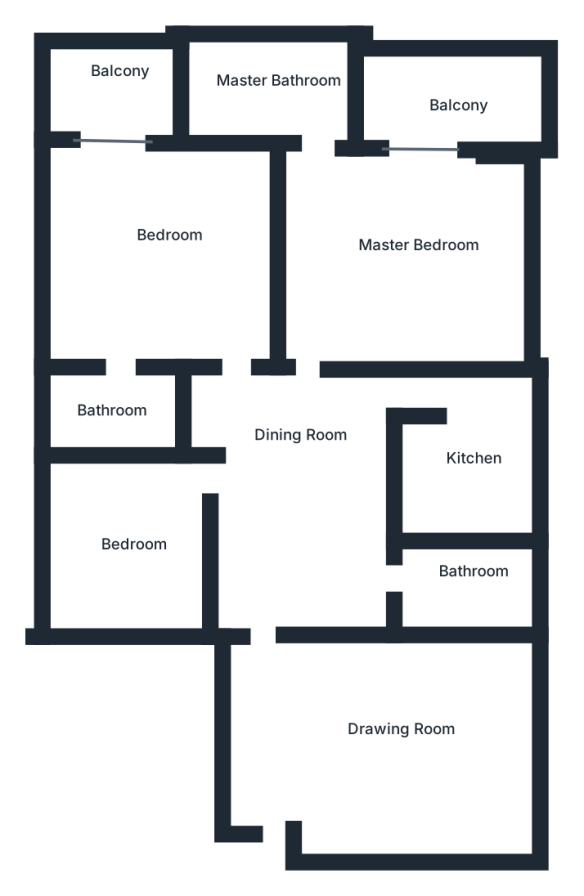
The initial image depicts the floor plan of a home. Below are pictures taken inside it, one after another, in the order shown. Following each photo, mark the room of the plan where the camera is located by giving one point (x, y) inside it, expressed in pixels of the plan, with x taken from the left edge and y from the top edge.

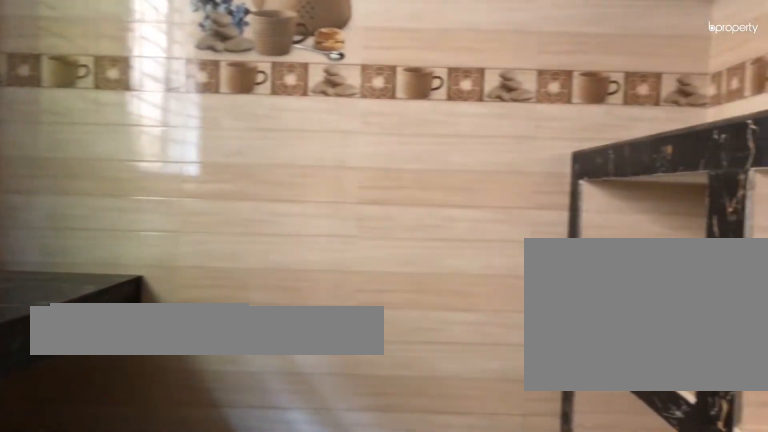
(472, 480)
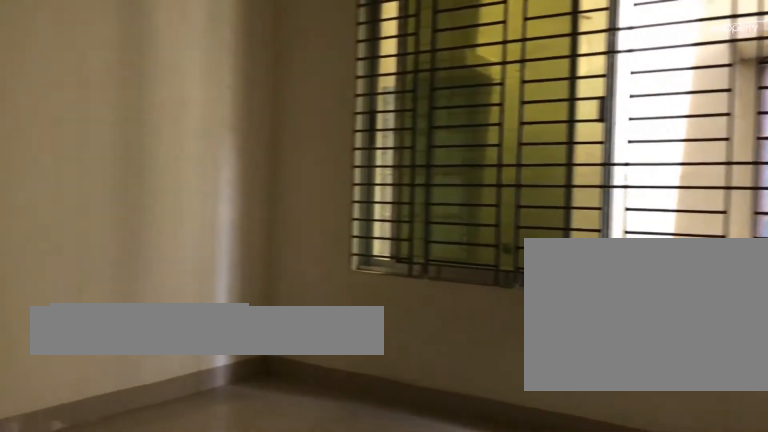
(120, 542)
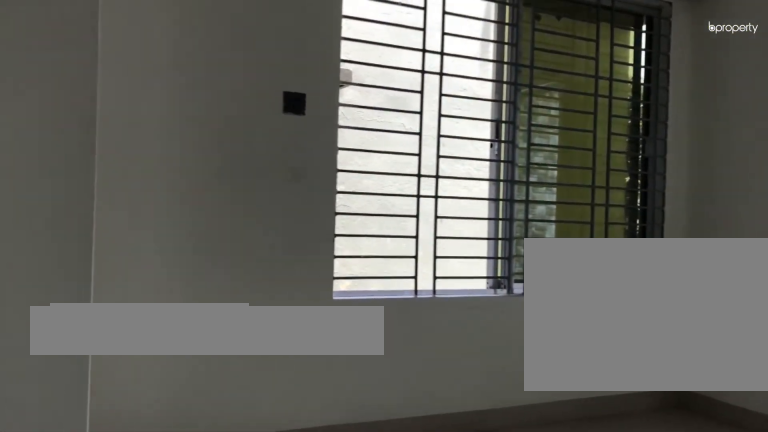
(132, 257)
